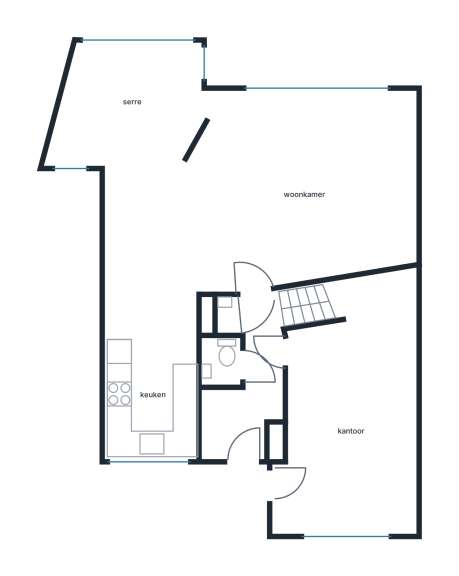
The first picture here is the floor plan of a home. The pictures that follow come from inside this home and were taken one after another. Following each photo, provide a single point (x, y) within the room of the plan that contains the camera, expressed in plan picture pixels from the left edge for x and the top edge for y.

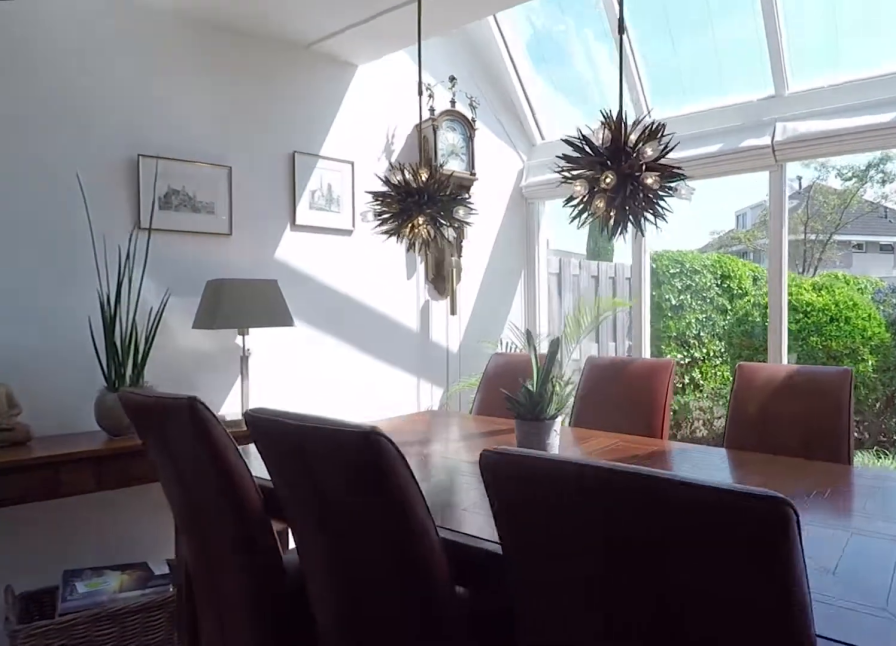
(128, 106)
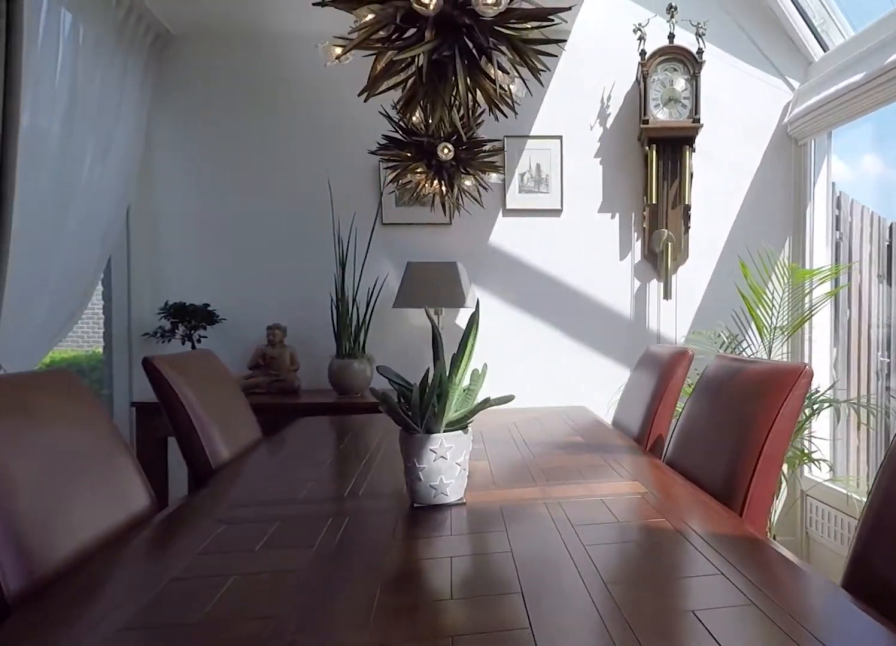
(128, 106)
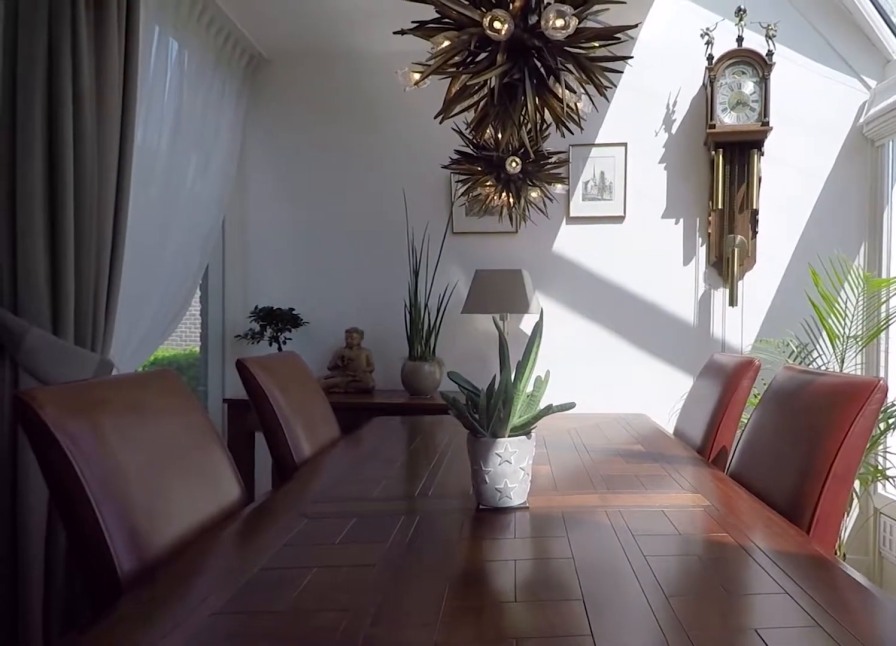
(128, 106)
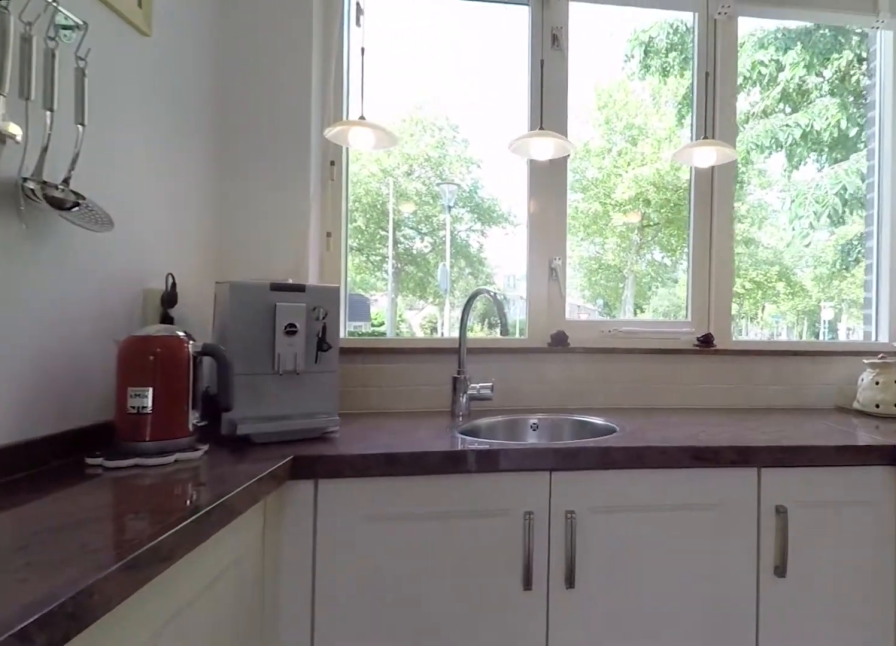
(152, 376)
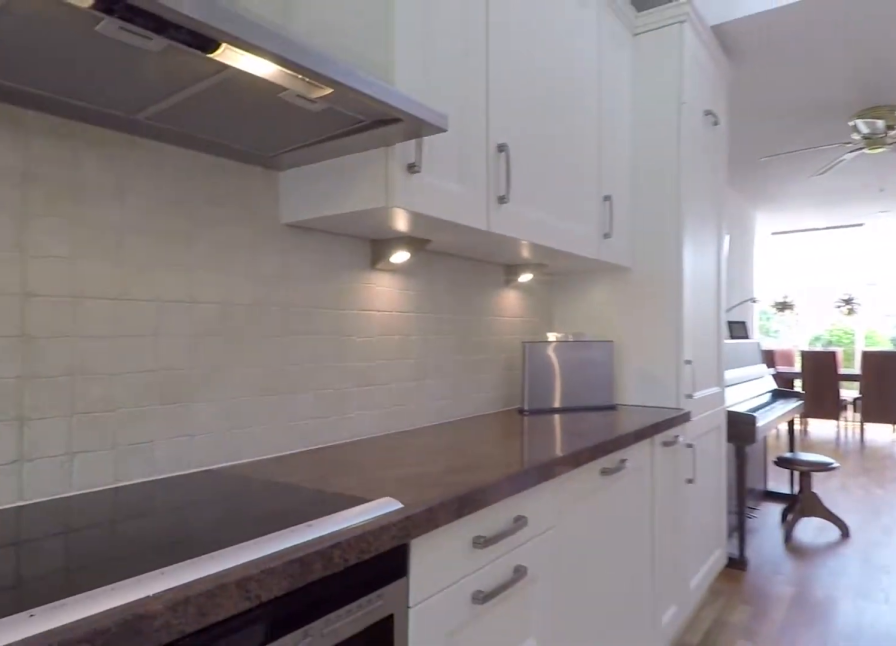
(152, 376)
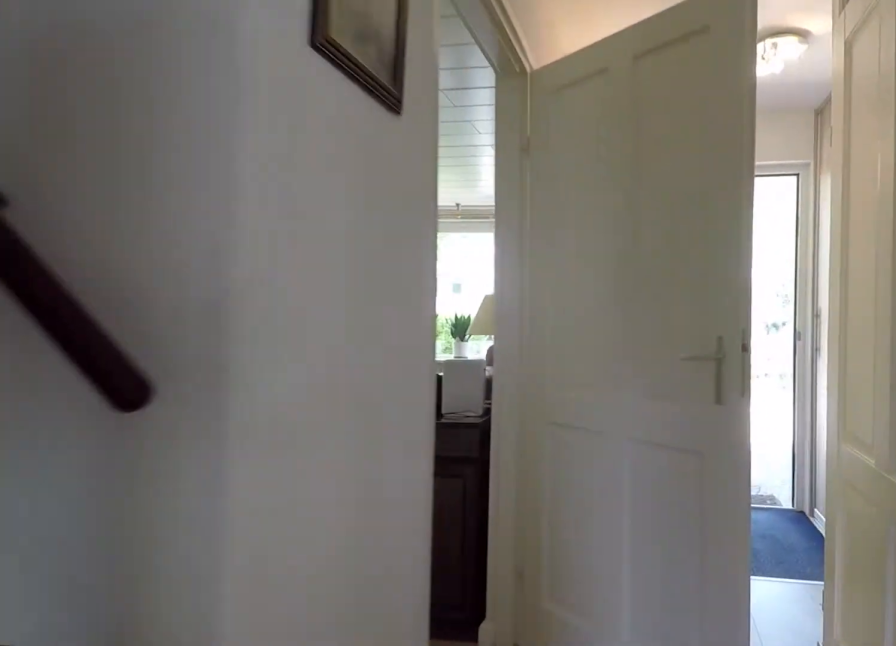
(249, 386)
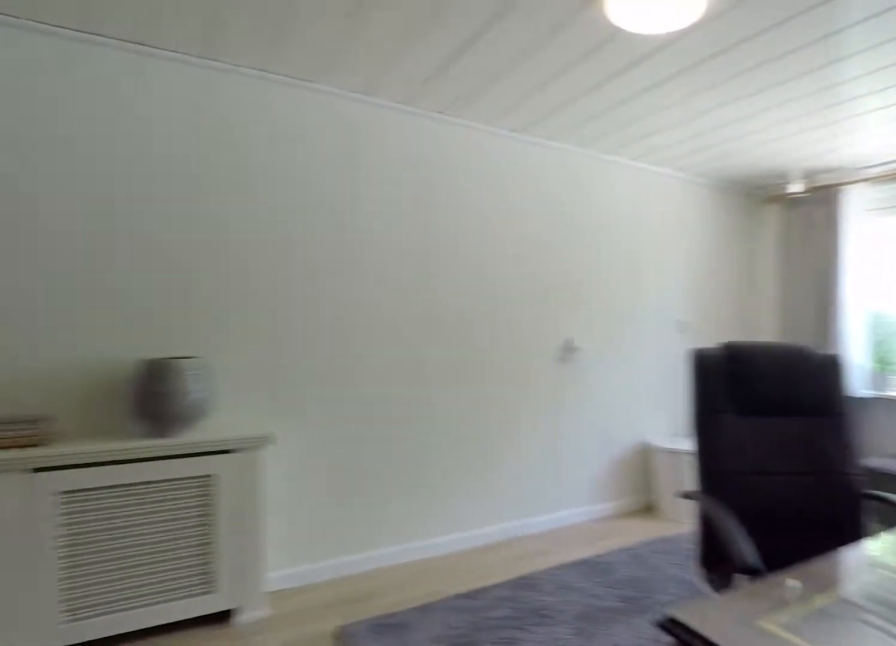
(349, 428)
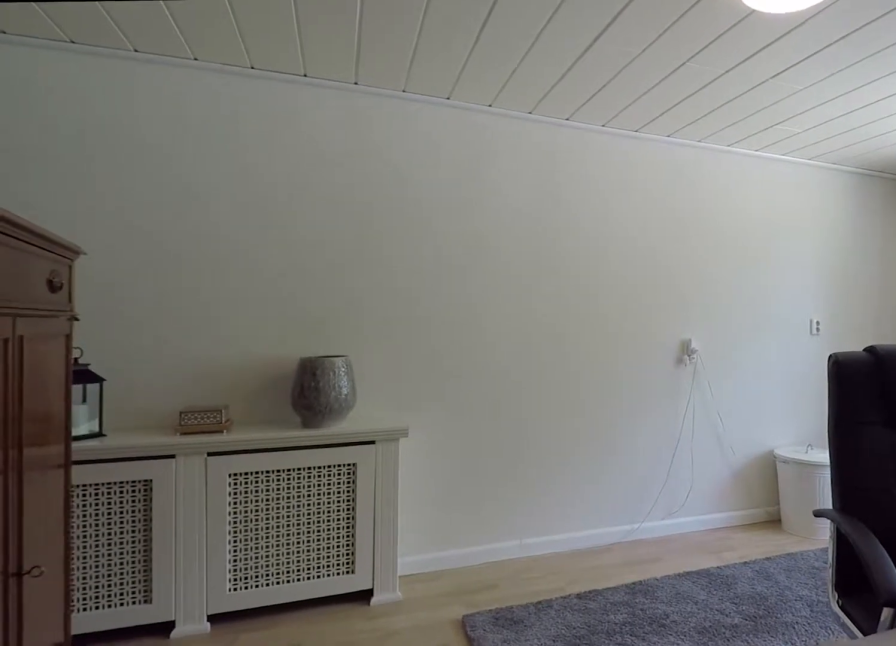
(349, 428)
